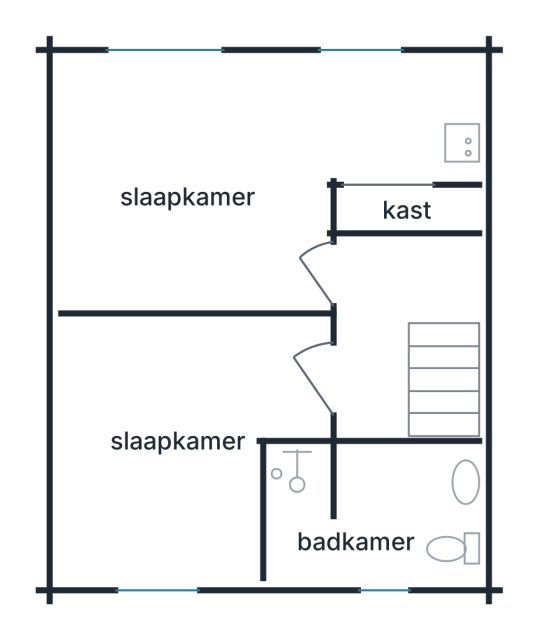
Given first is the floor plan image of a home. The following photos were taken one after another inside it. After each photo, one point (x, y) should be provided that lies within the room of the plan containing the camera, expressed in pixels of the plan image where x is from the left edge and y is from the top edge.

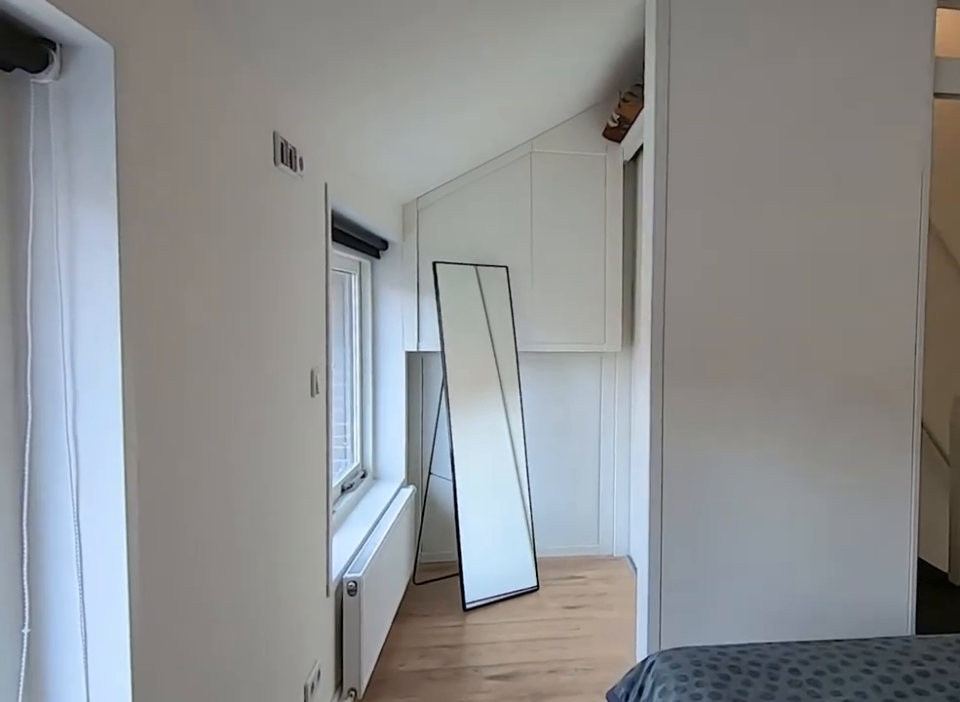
(236, 173)
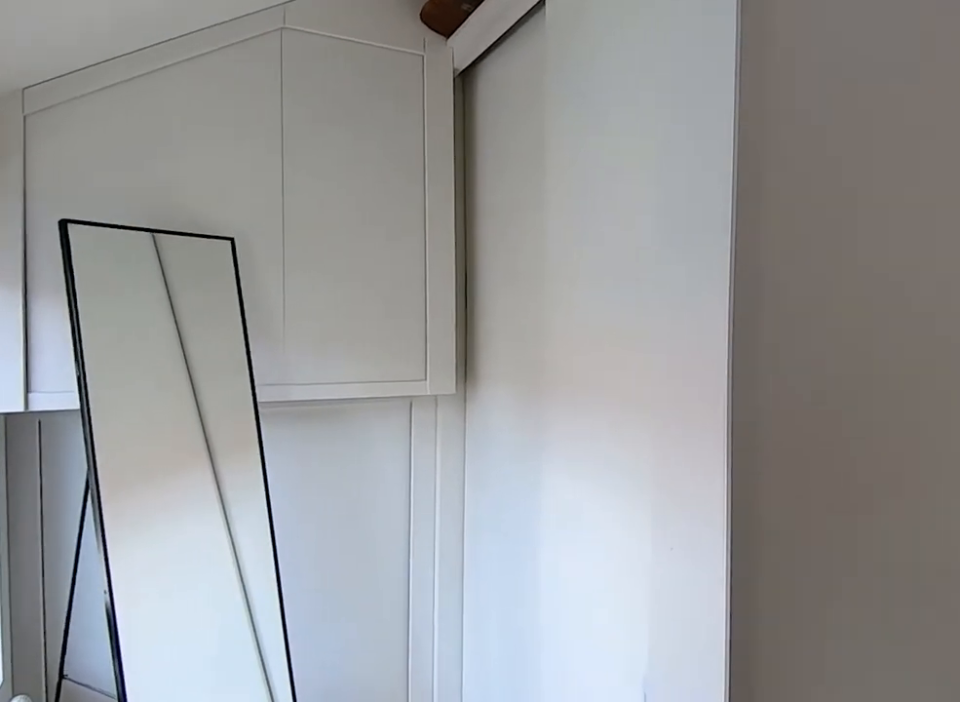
(236, 173)
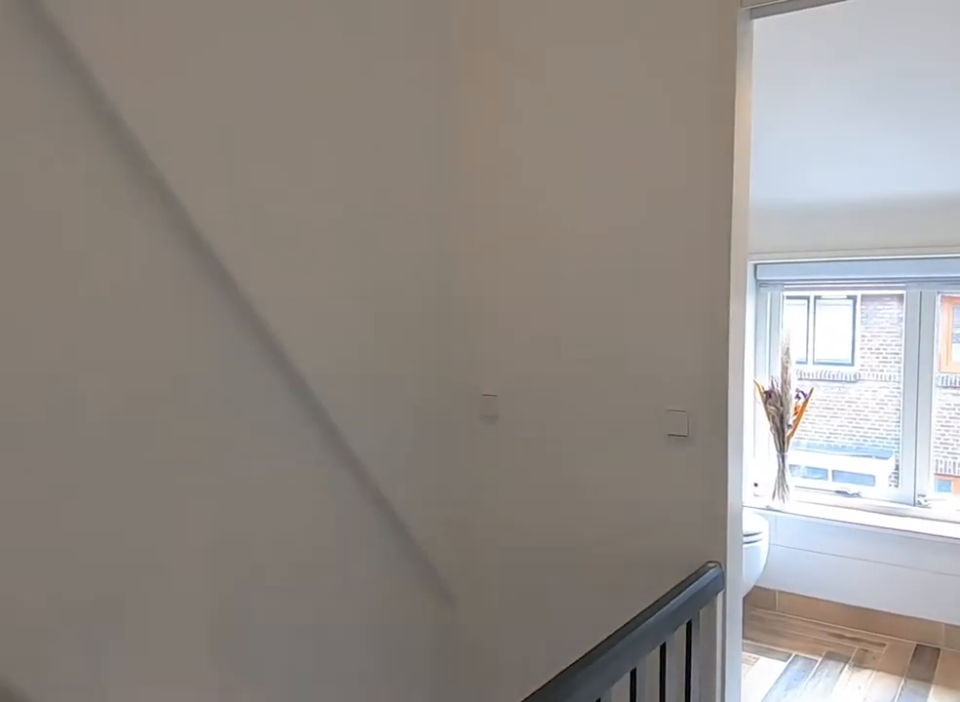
(393, 321)
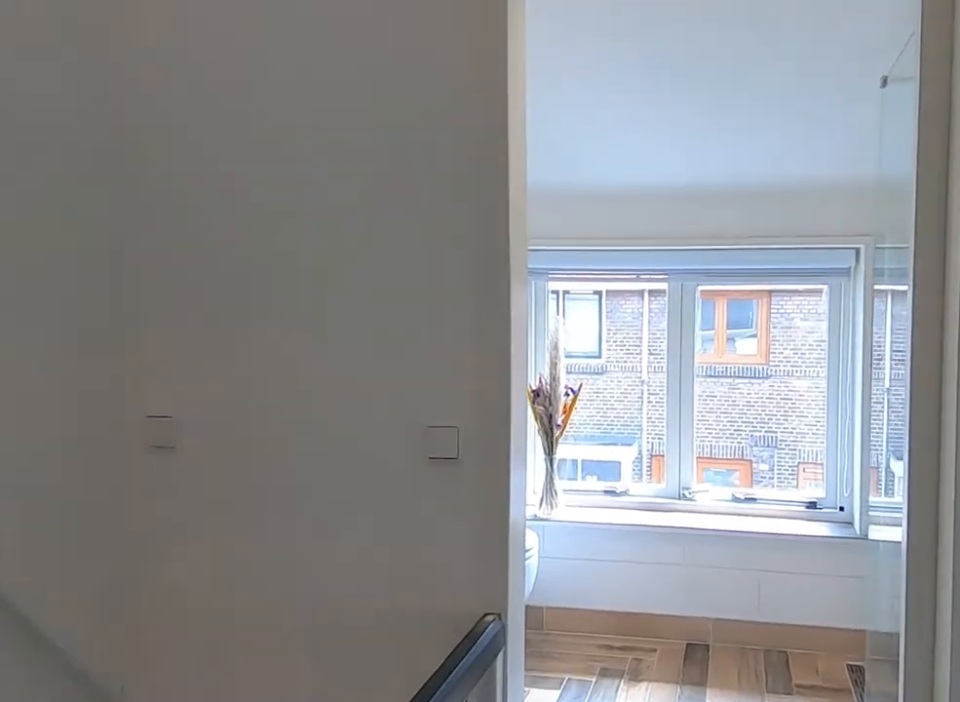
(393, 321)
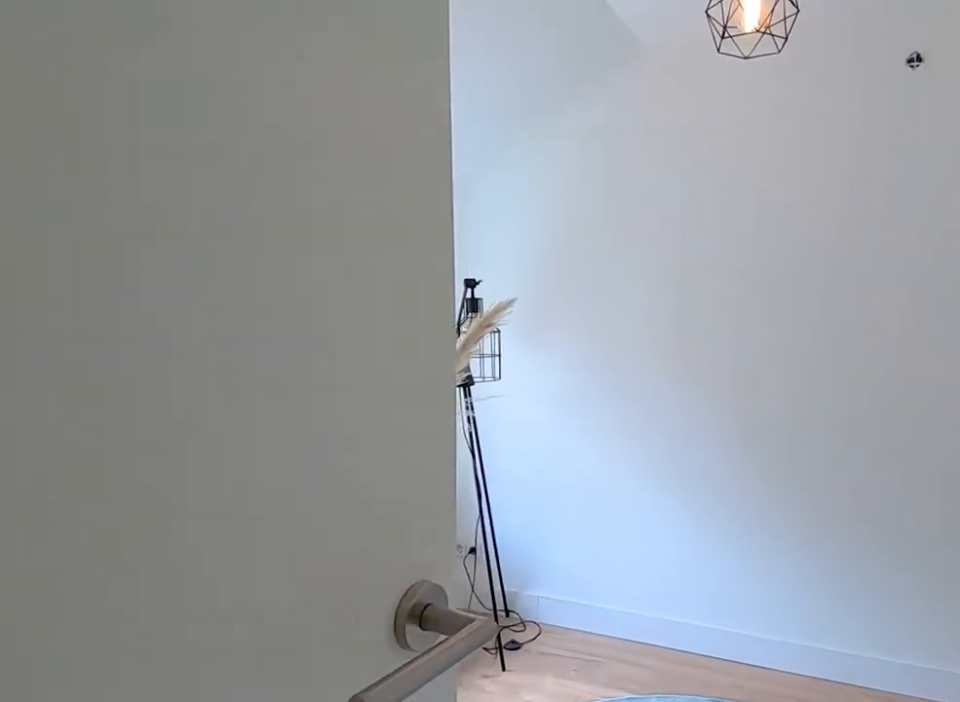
(64, 396)
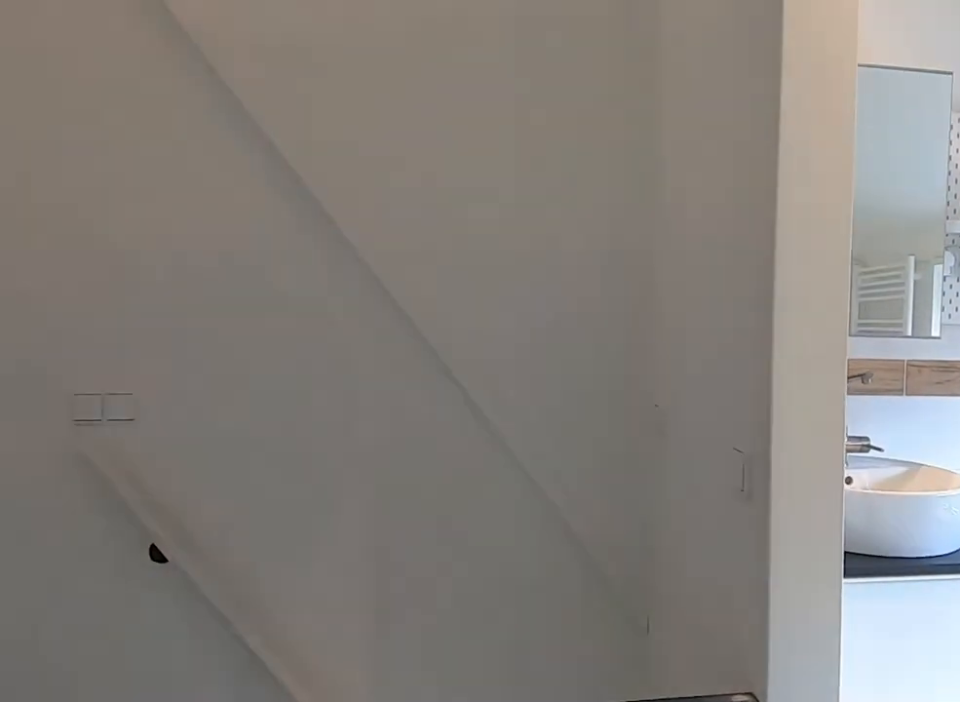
(393, 321)
